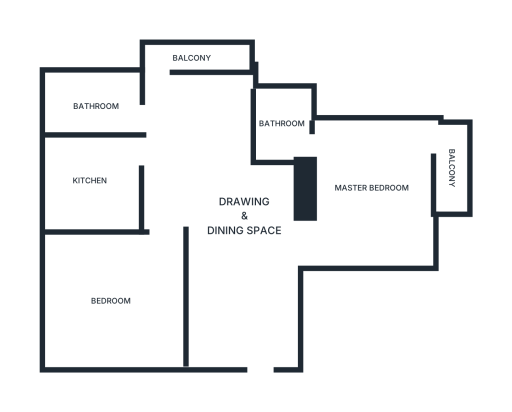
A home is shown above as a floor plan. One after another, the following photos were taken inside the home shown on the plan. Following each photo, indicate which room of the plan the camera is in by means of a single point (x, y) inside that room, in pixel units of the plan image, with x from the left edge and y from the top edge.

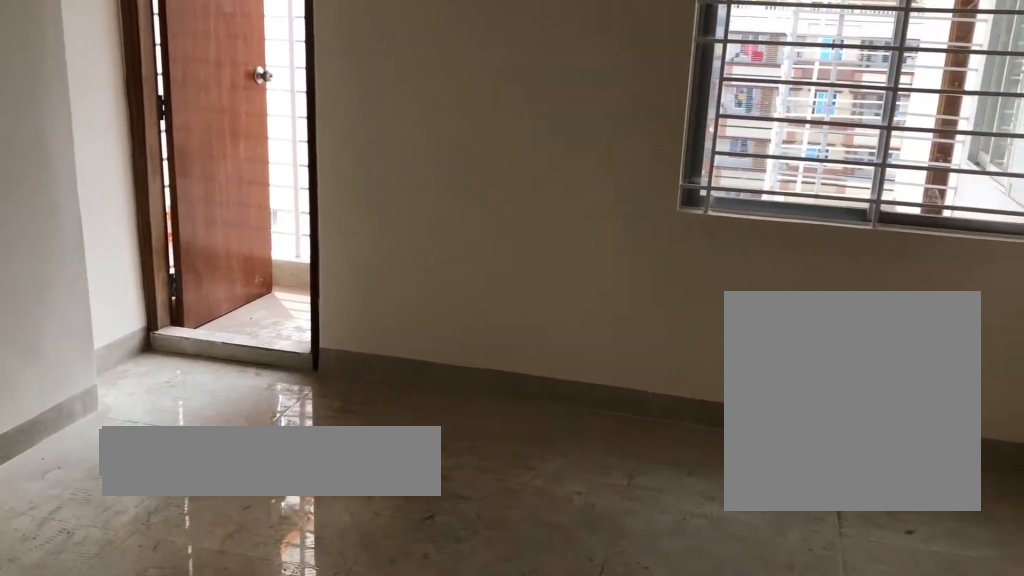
(372, 189)
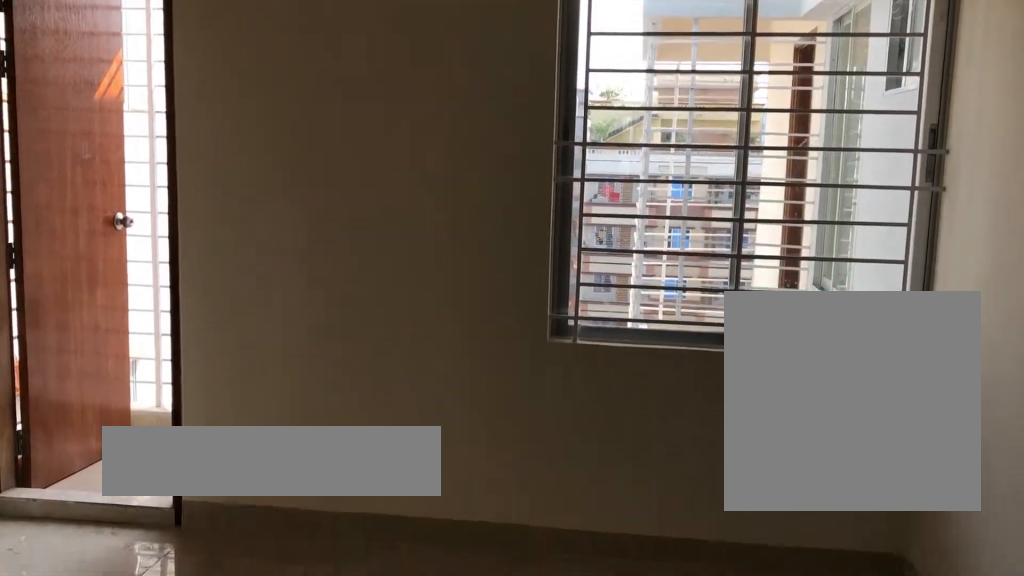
(372, 189)
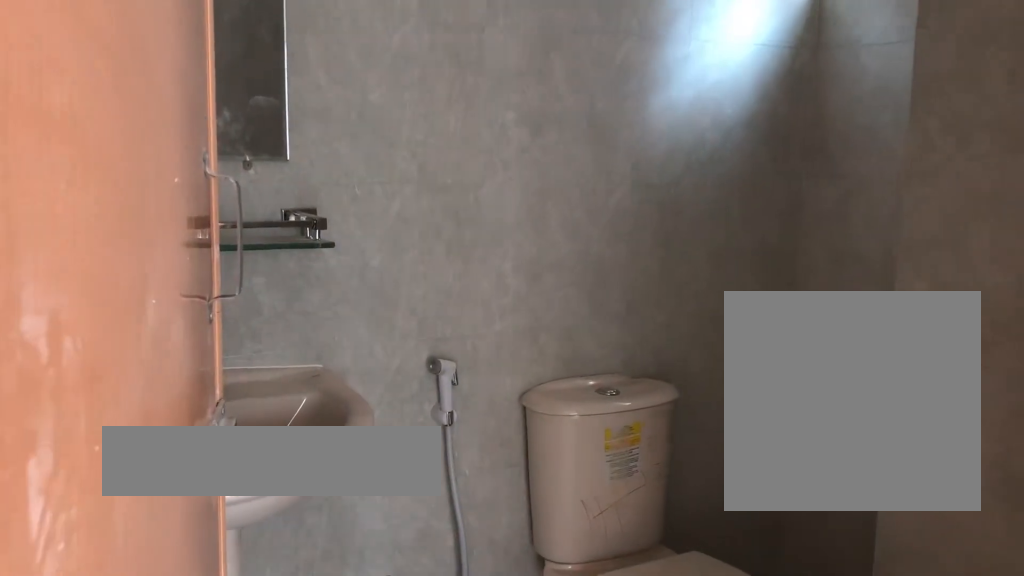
(280, 125)
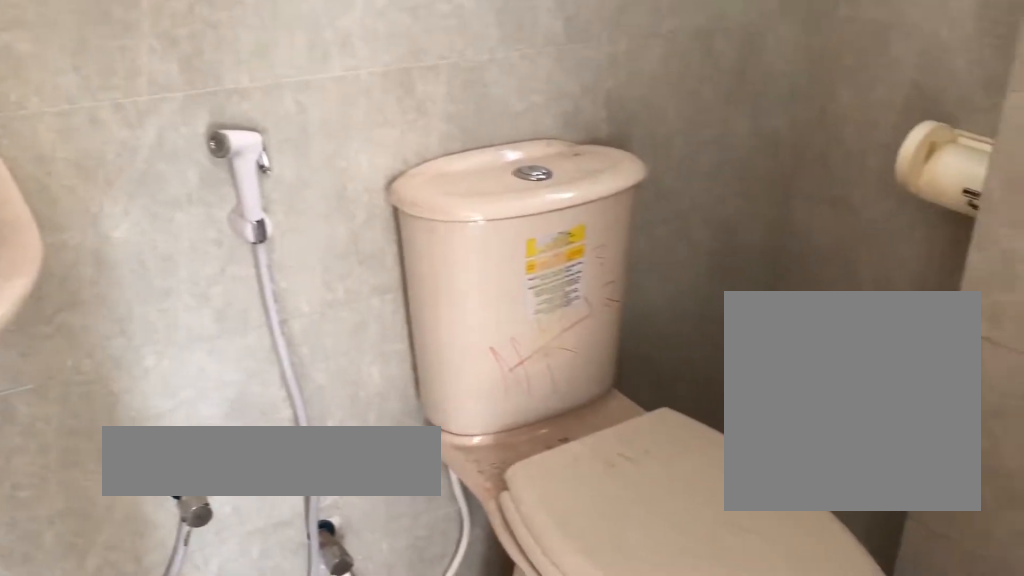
(280, 125)
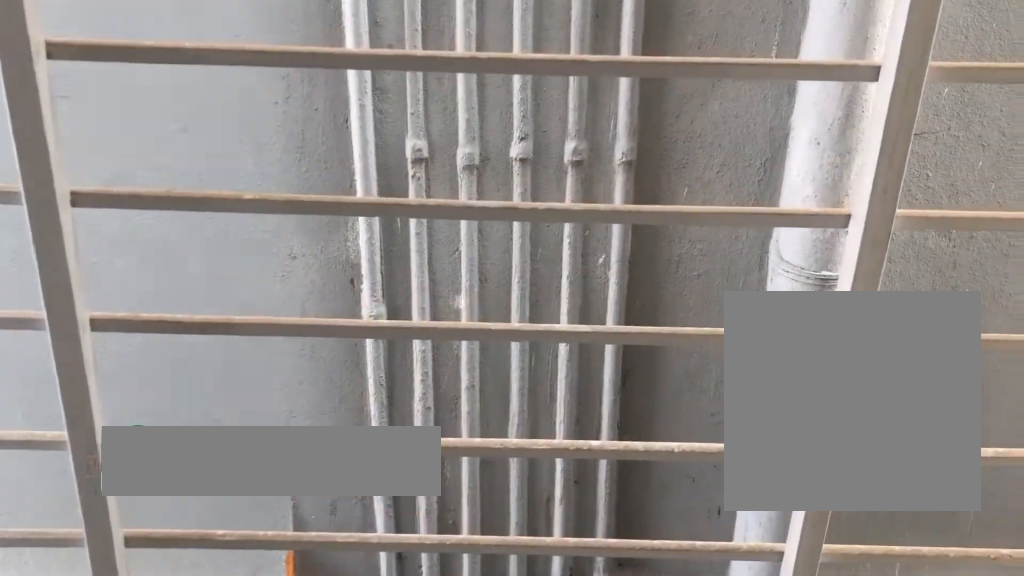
(192, 59)
